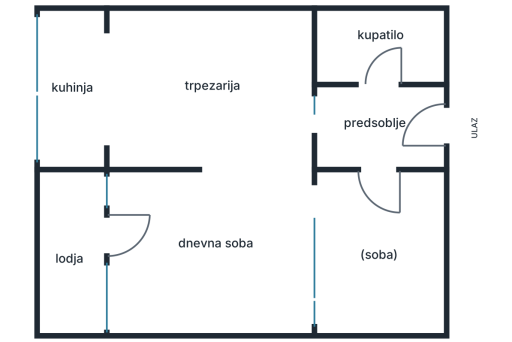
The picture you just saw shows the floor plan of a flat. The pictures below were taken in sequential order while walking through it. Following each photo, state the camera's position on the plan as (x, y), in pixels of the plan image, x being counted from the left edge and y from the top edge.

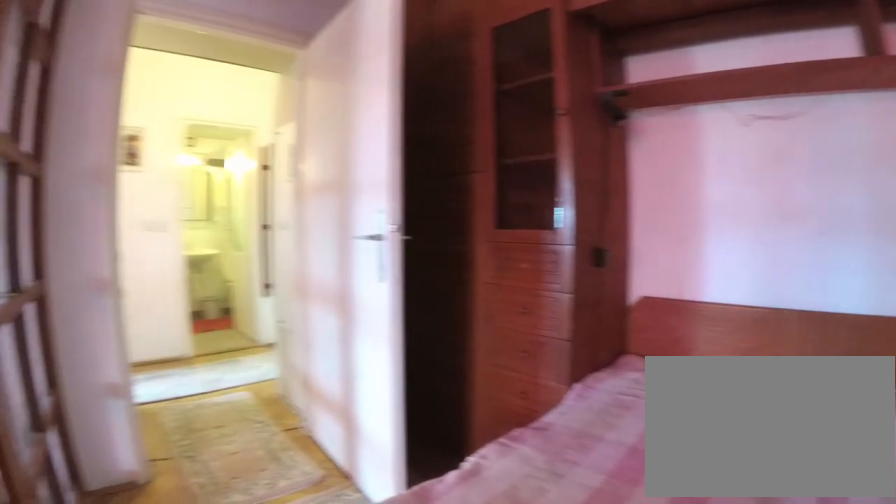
(341, 264)
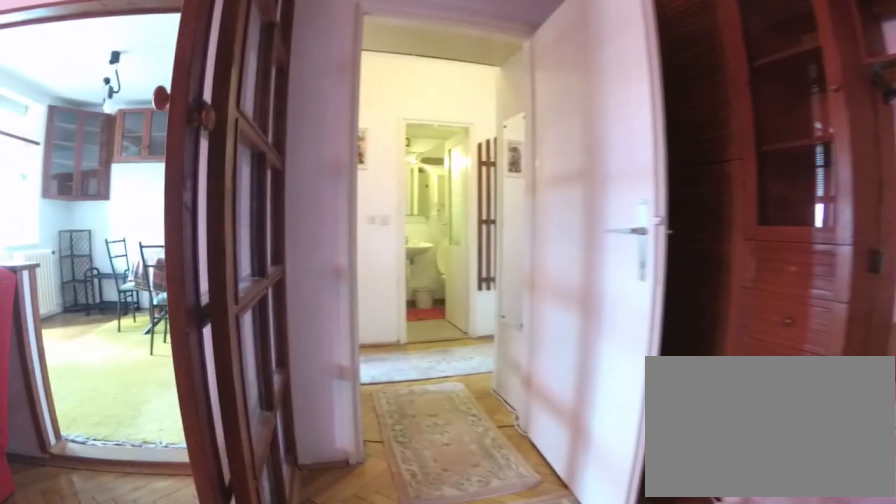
(368, 260)
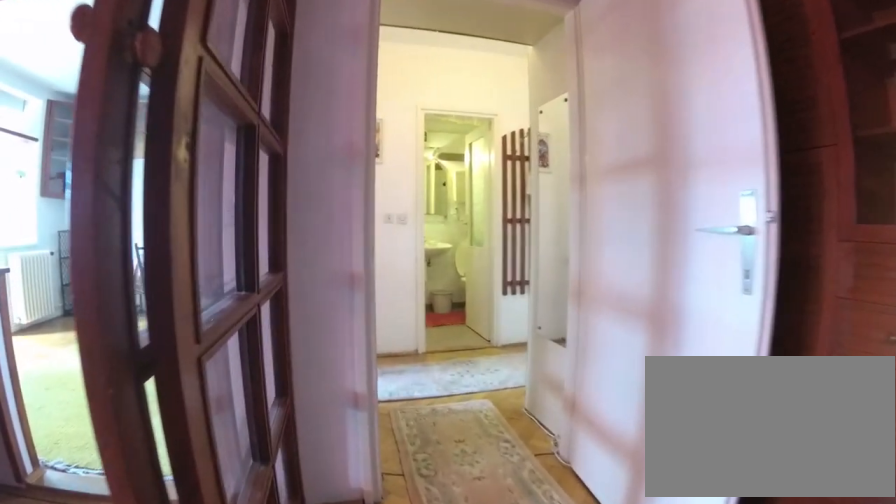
(369, 247)
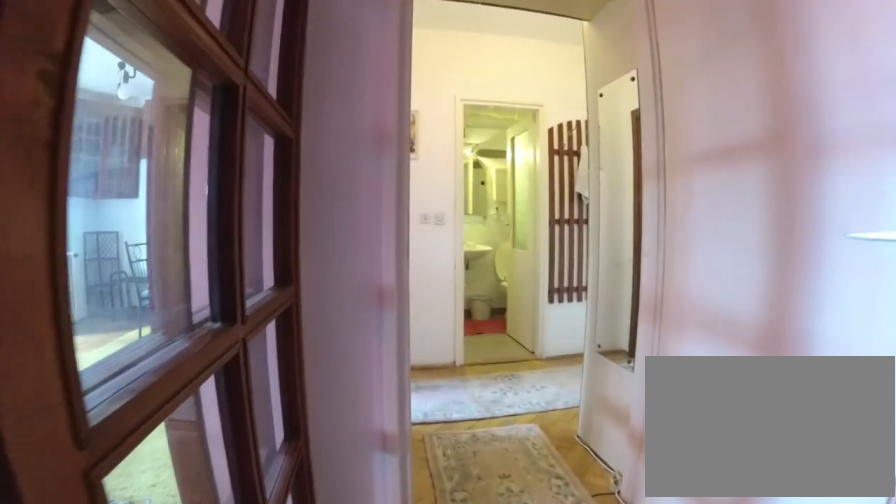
(370, 235)
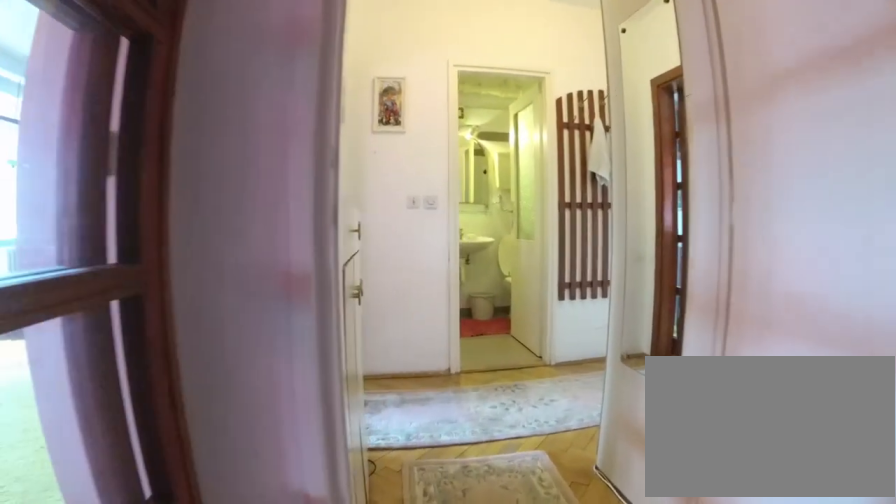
(369, 222)
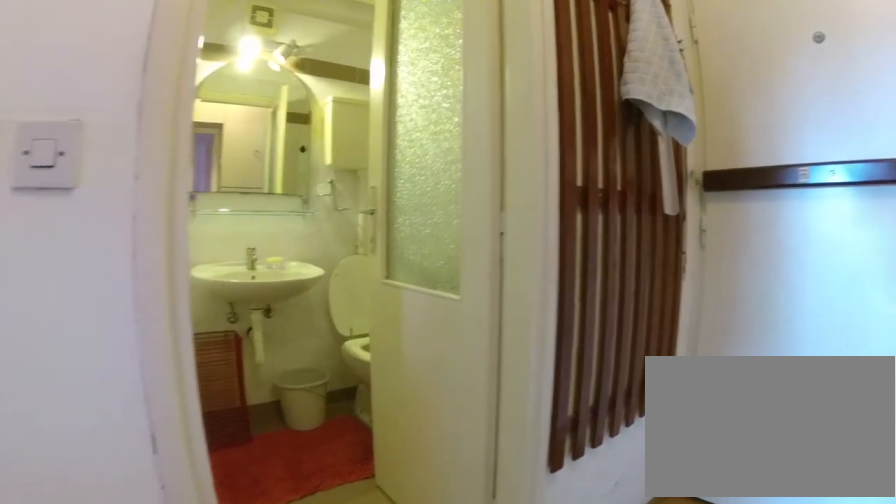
(357, 151)
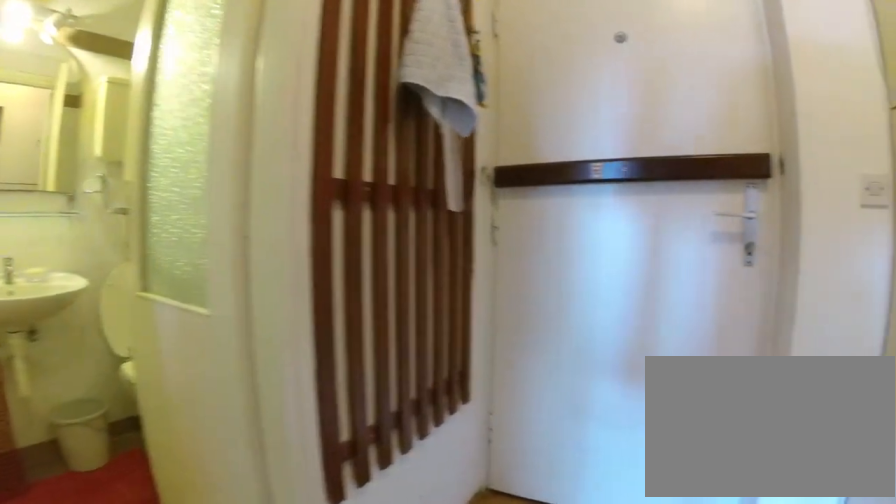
(367, 140)
